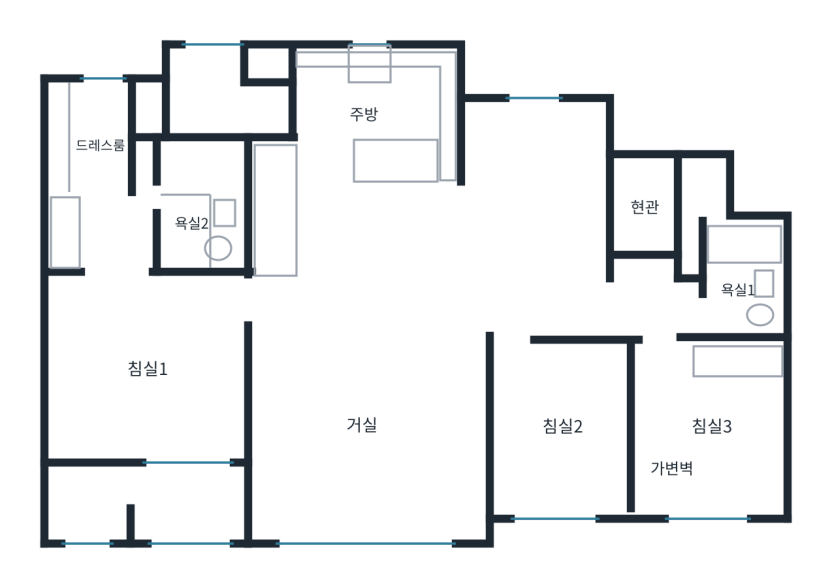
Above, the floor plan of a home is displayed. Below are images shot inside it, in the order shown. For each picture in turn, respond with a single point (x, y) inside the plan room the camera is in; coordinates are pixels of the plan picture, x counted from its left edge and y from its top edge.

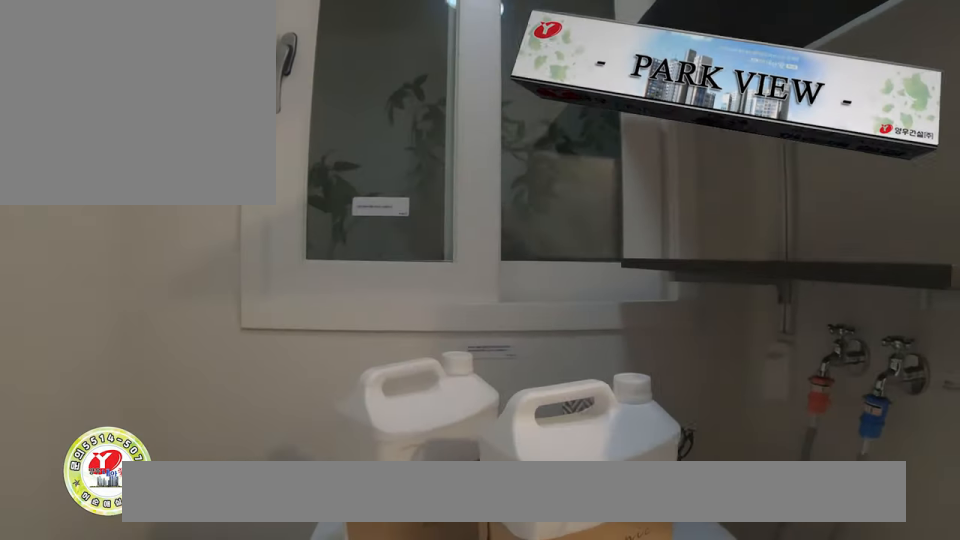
(245, 106)
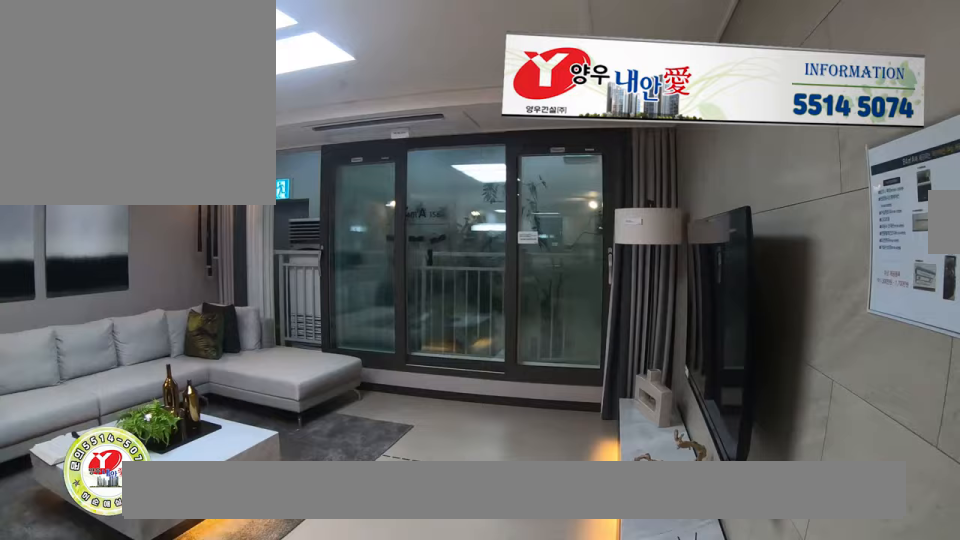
(364, 451)
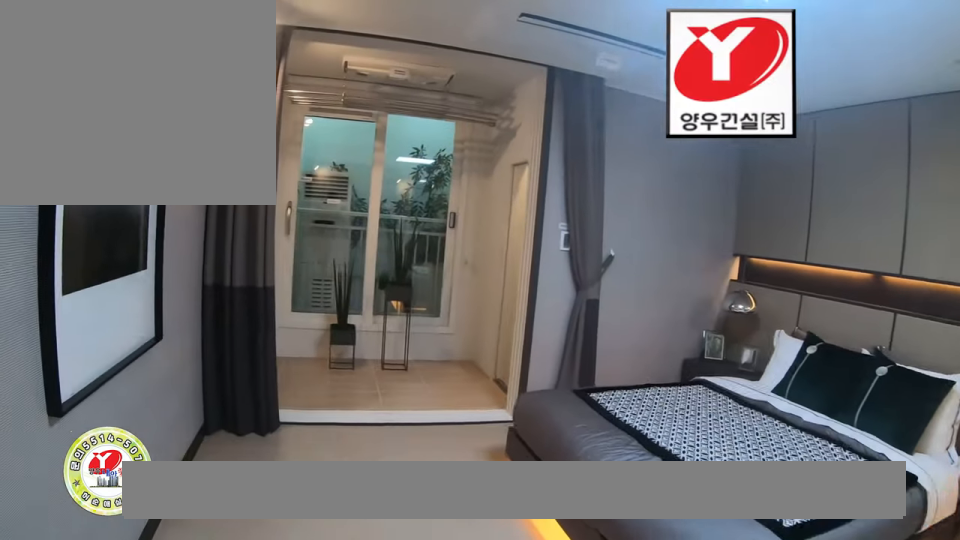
(148, 395)
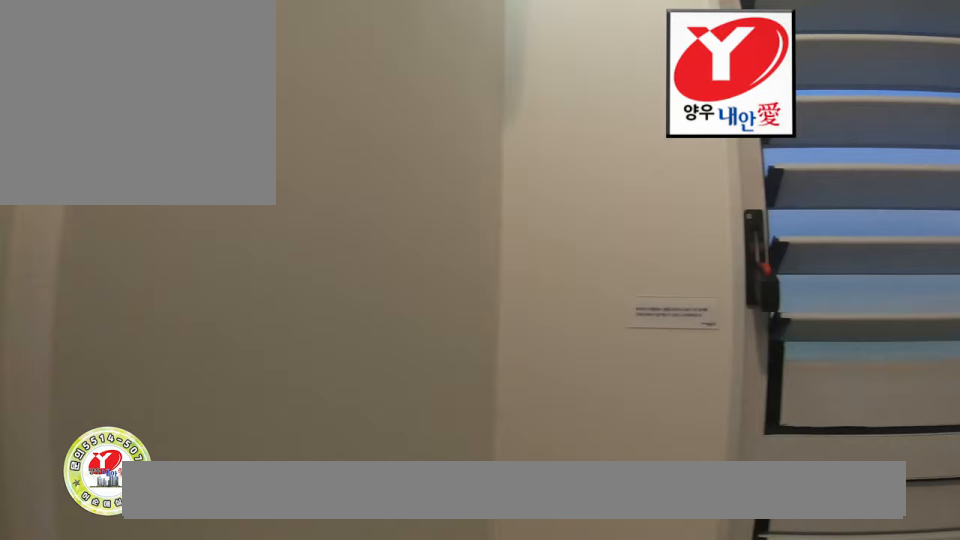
(88, 517)
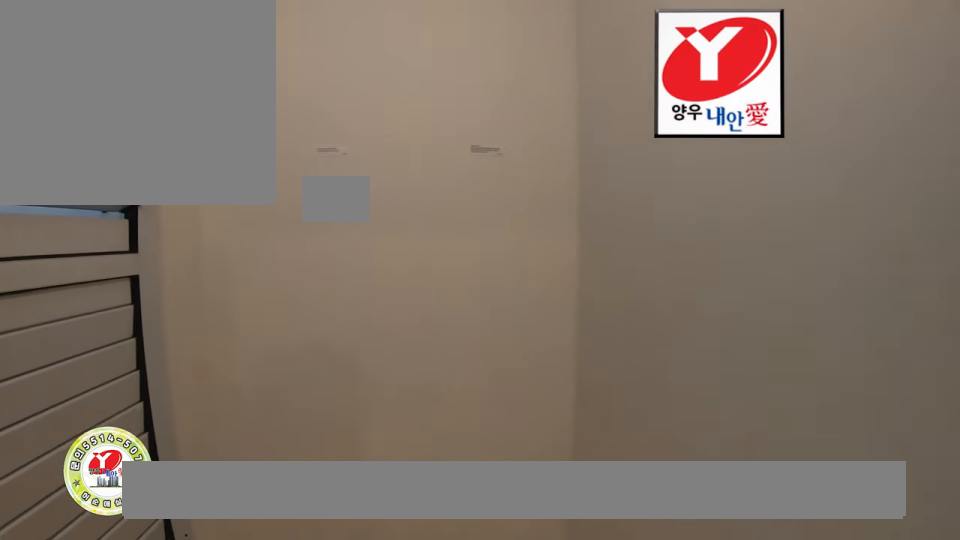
(88, 517)
